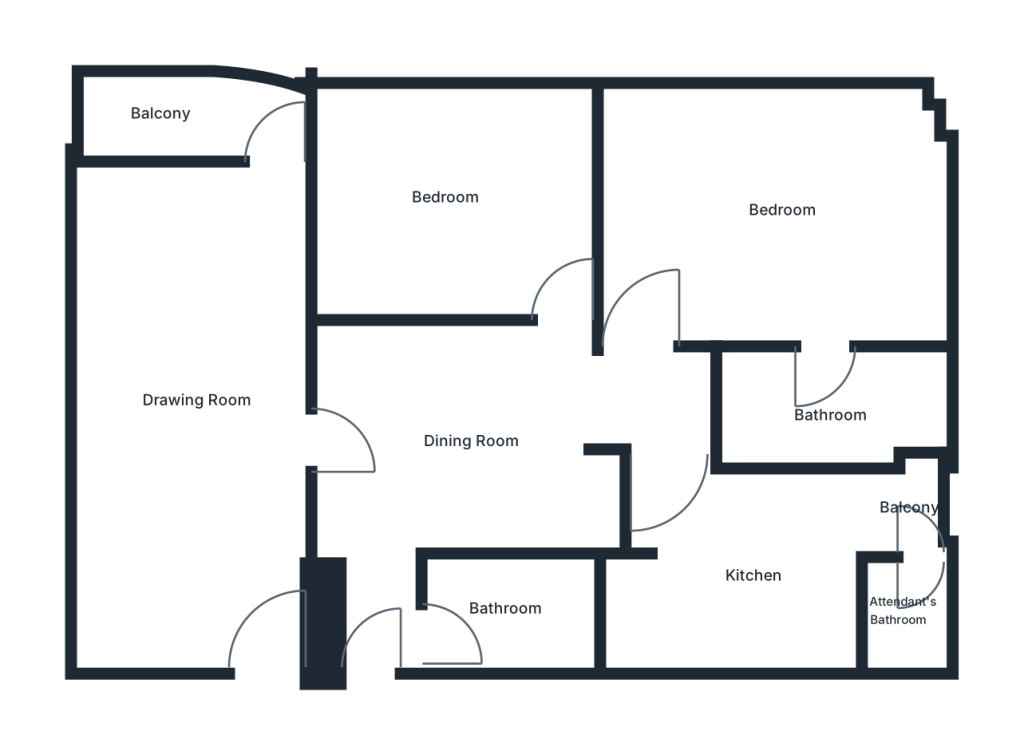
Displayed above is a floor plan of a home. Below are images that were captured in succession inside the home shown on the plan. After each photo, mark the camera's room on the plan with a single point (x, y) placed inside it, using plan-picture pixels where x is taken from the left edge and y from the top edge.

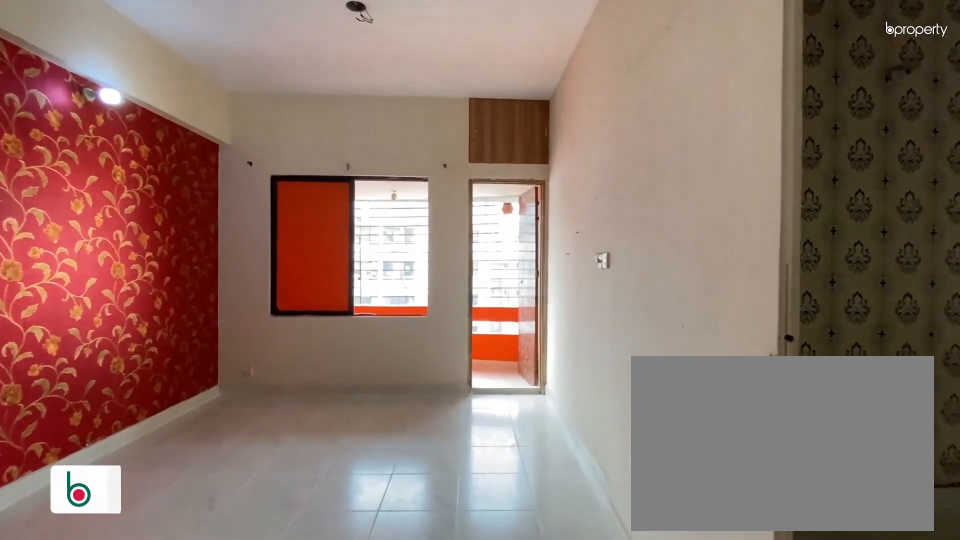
(201, 376)
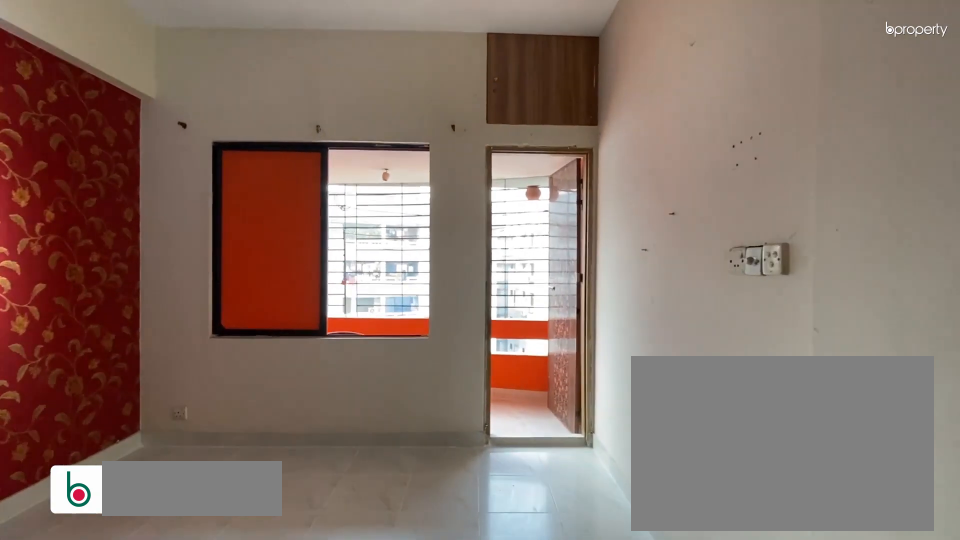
(201, 376)
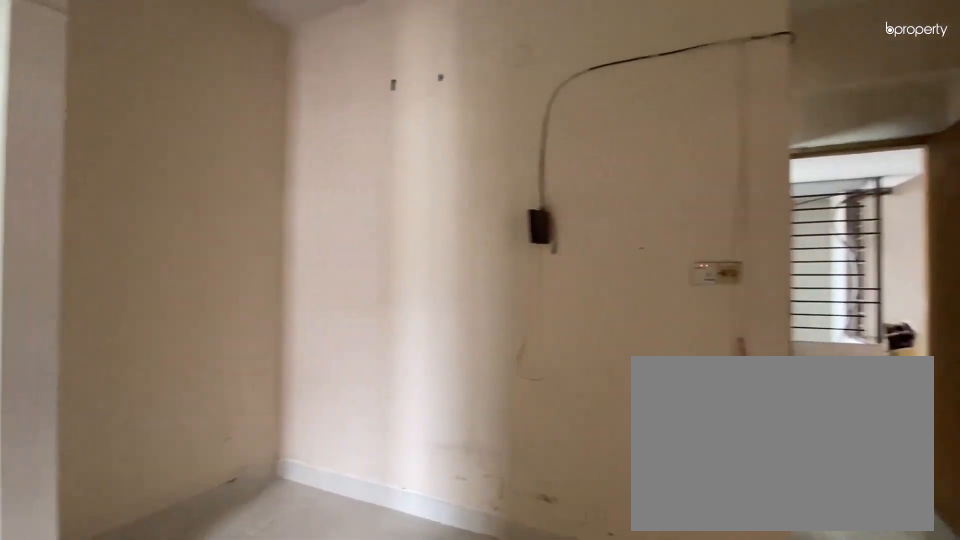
(454, 447)
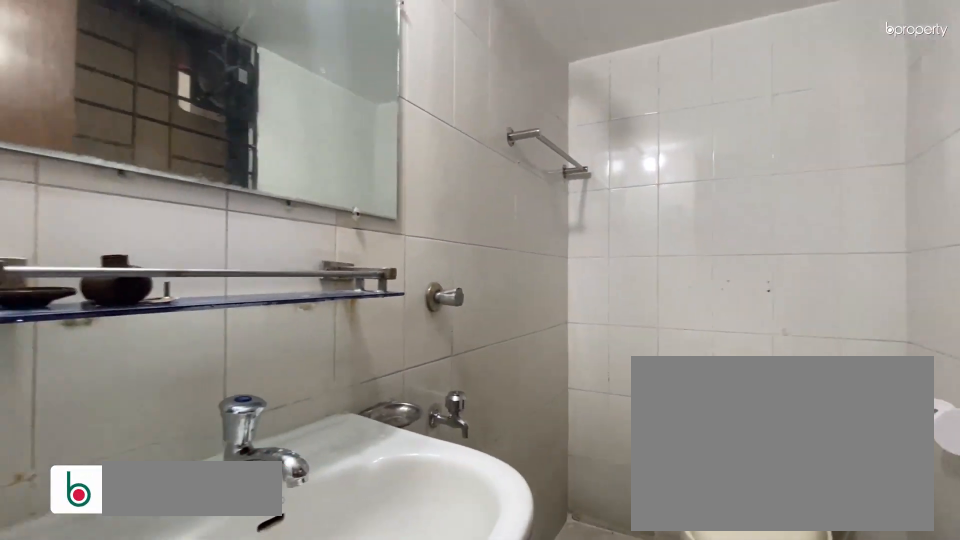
(497, 621)
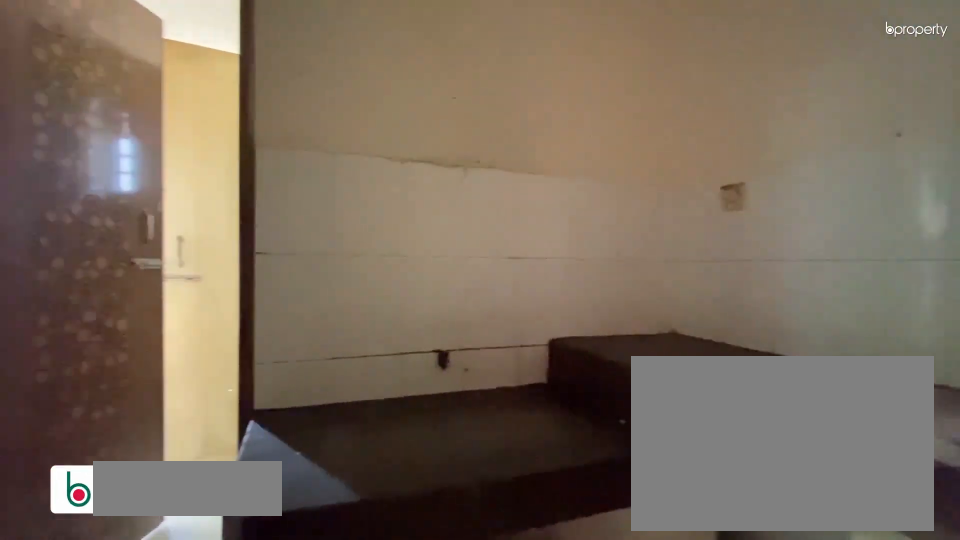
(738, 574)
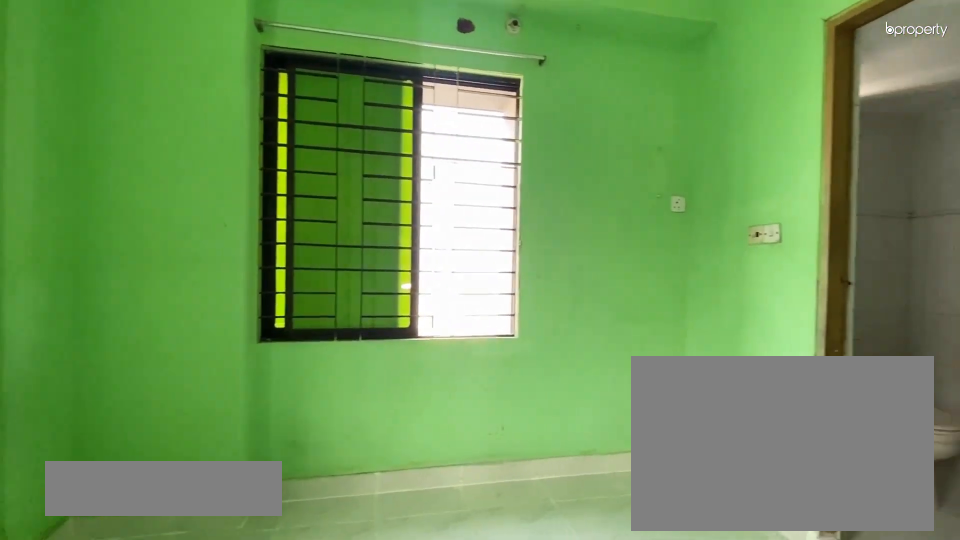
(776, 230)
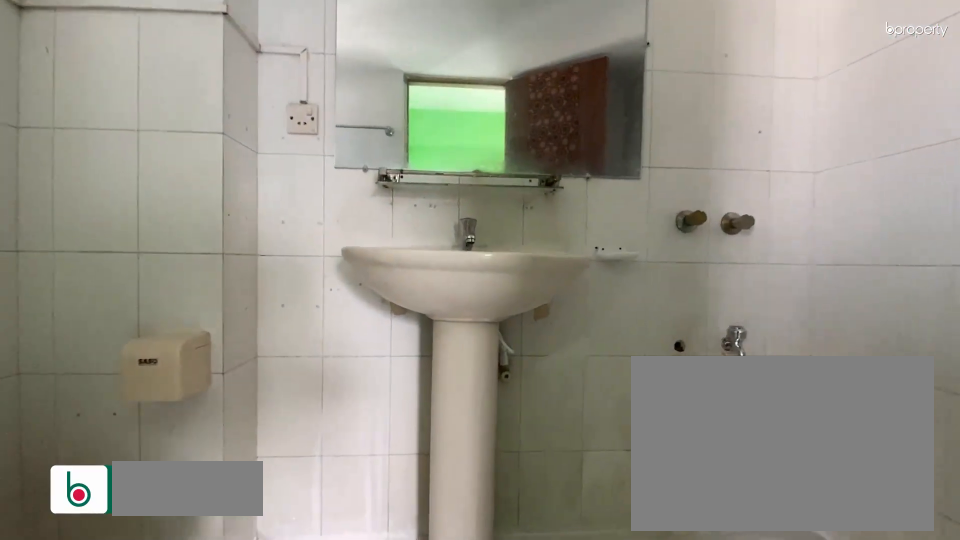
(822, 401)
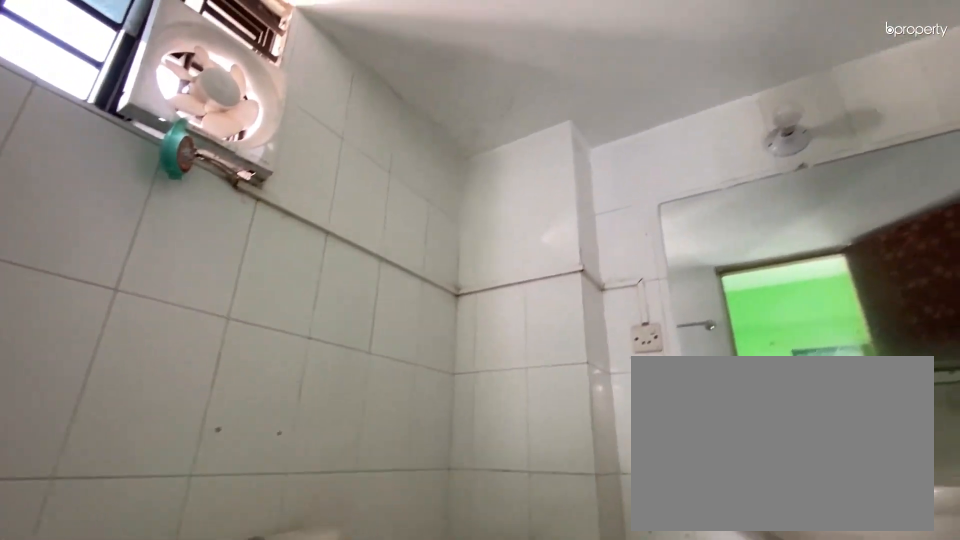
(822, 401)
